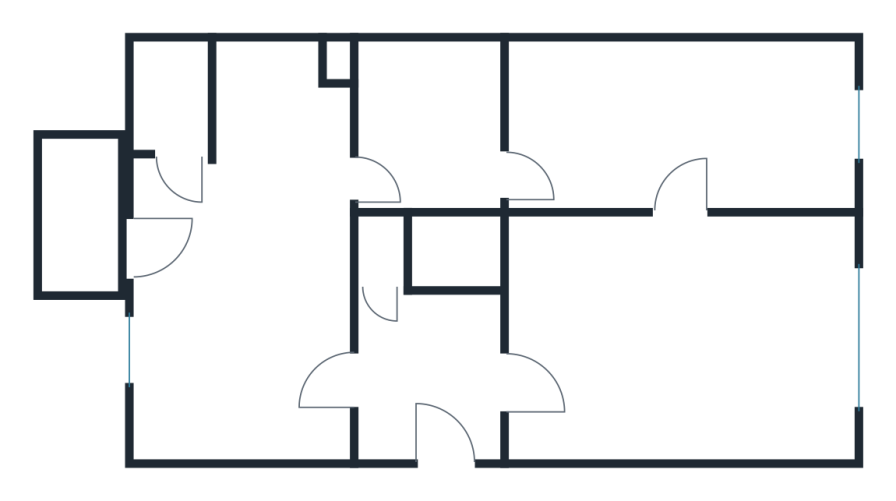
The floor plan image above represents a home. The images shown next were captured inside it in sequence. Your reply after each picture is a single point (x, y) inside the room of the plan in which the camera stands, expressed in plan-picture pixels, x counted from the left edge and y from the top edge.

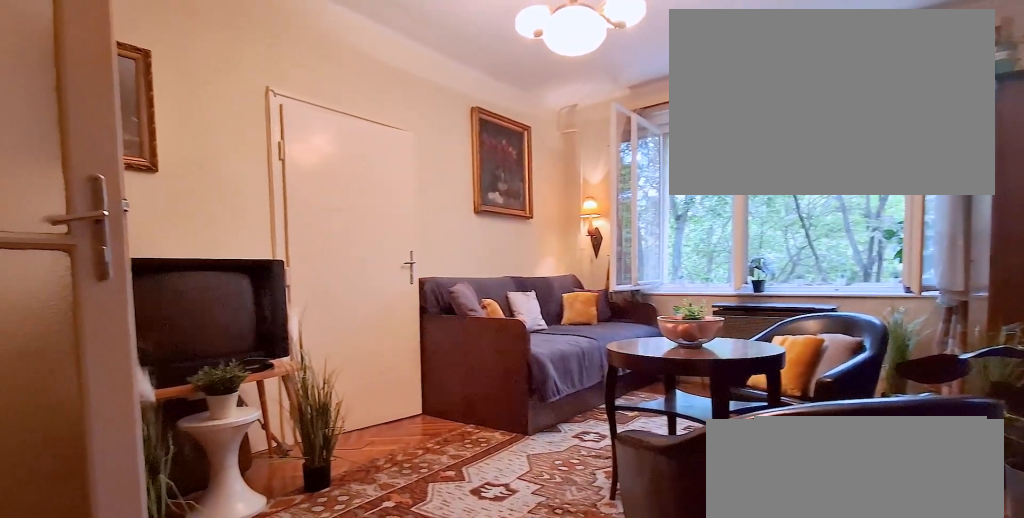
(677, 344)
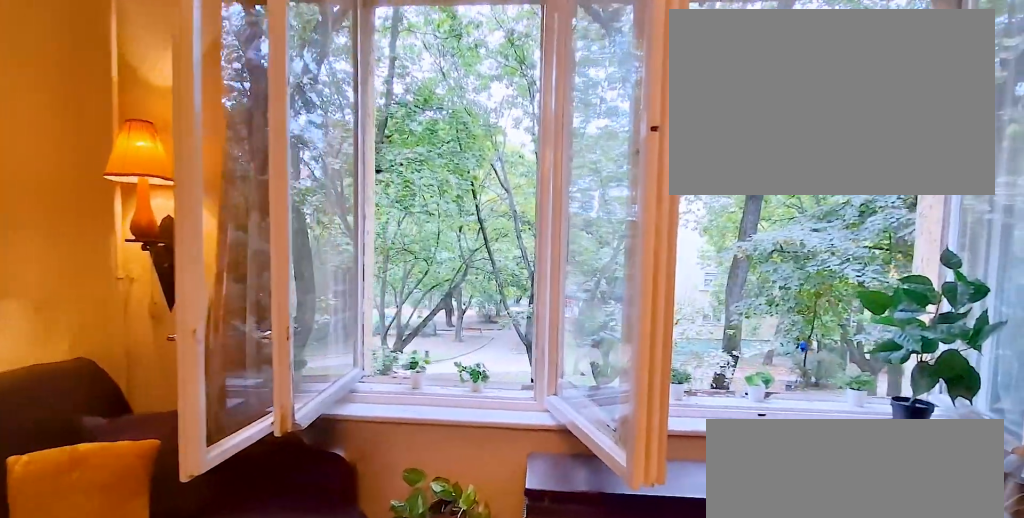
(677, 344)
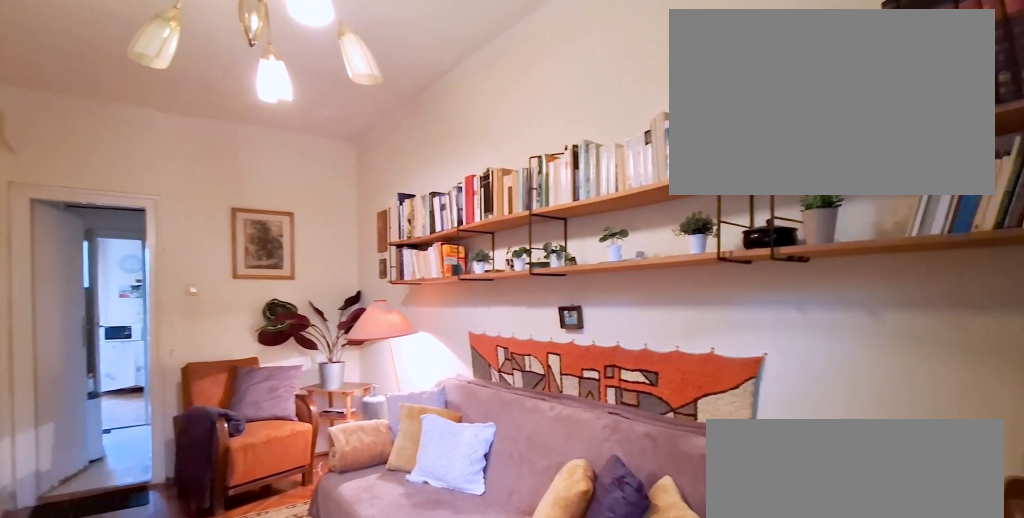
(676, 123)
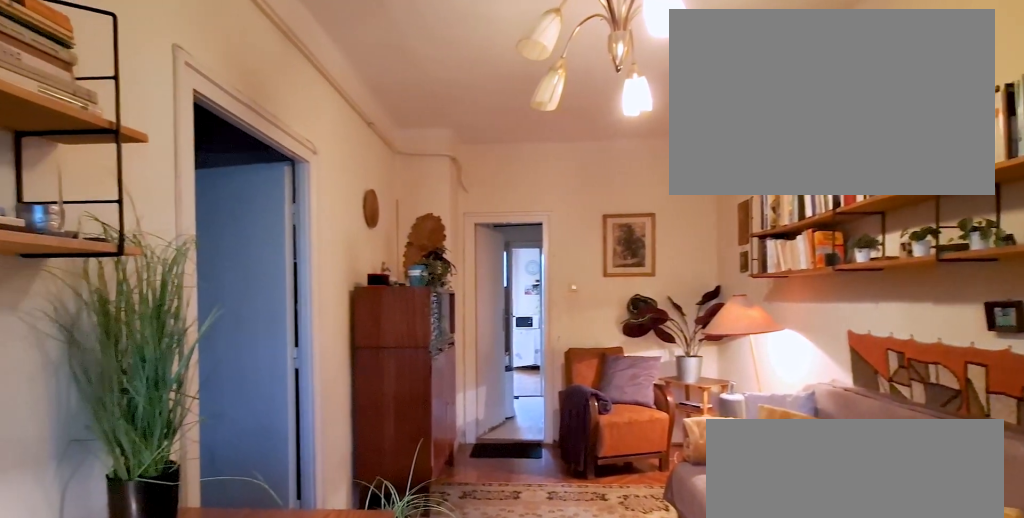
(676, 123)
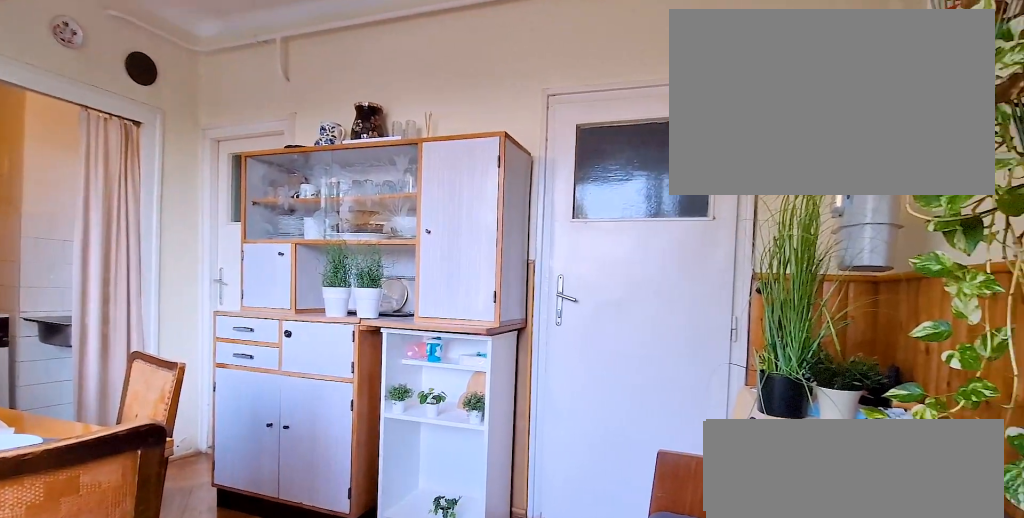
(247, 272)
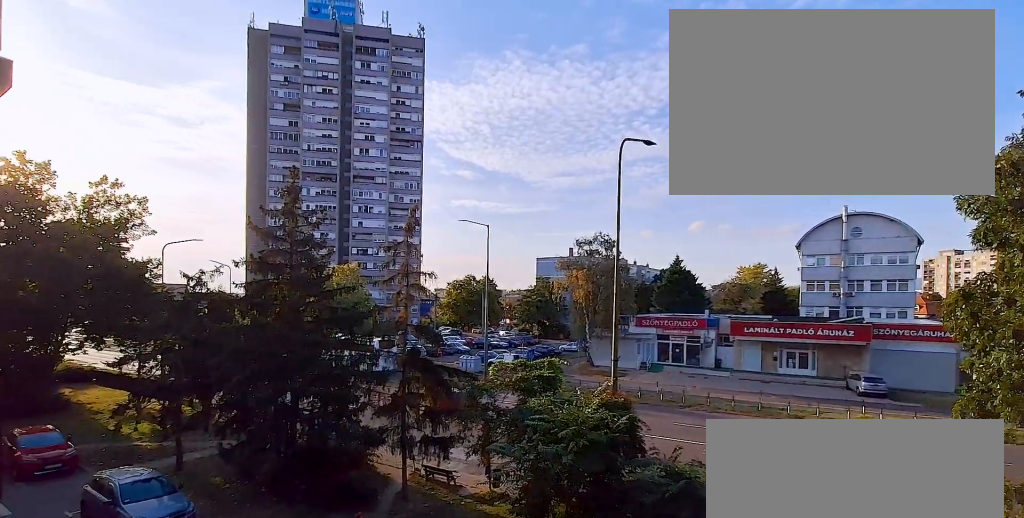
(88, 231)
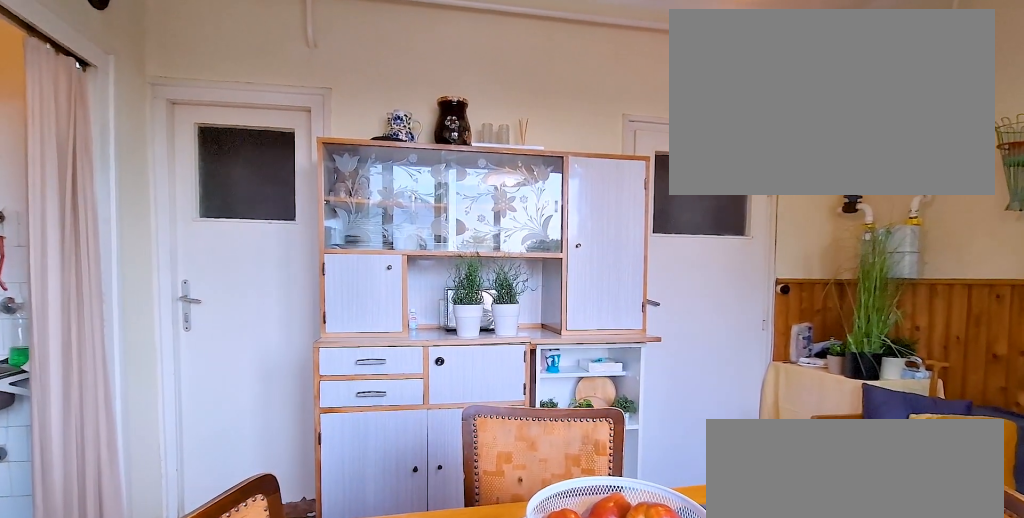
(247, 272)
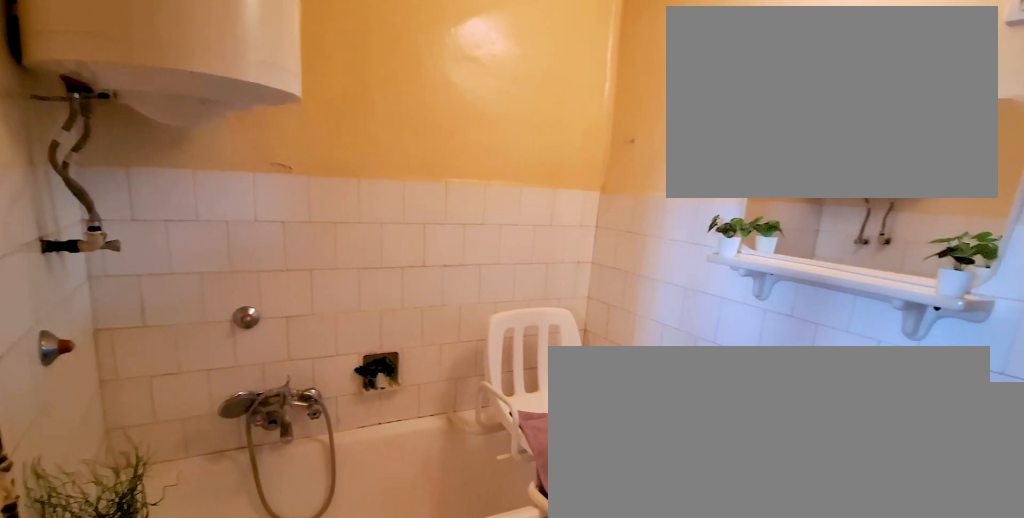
(434, 132)
